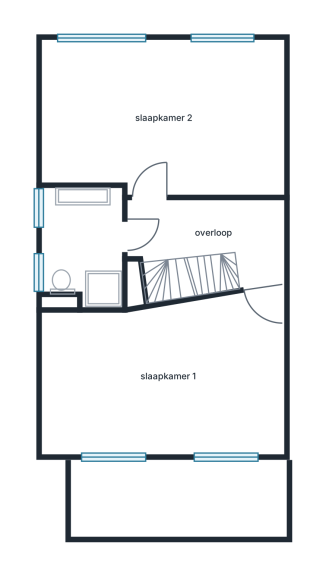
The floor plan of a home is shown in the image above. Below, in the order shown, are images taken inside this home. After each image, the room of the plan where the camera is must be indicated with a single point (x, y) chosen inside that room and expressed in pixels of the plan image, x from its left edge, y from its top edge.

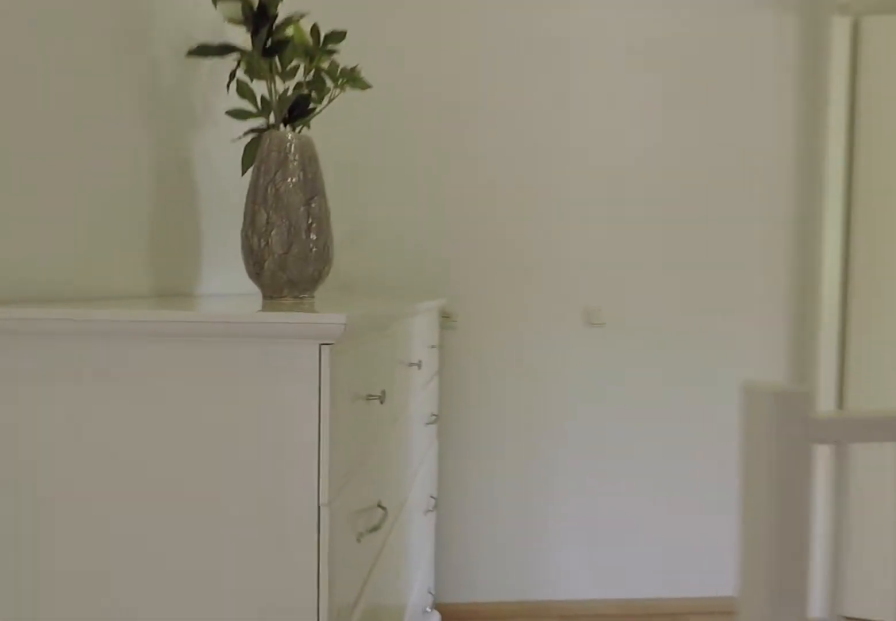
(208, 234)
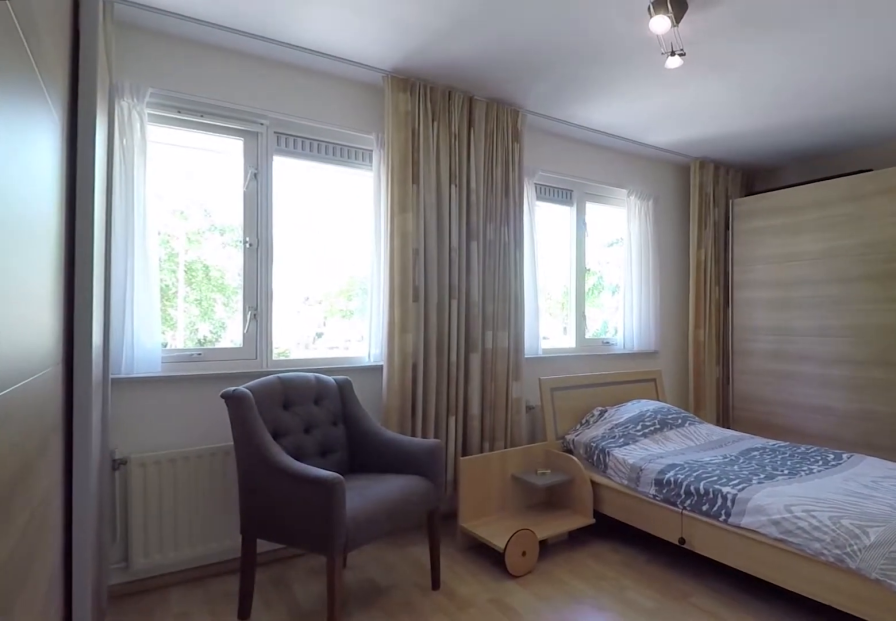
(171, 364)
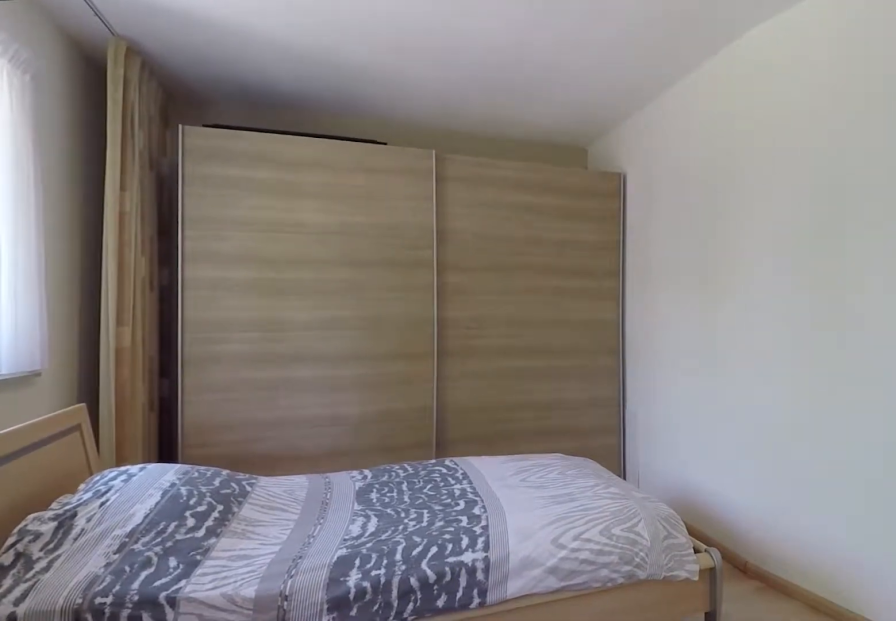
(171, 364)
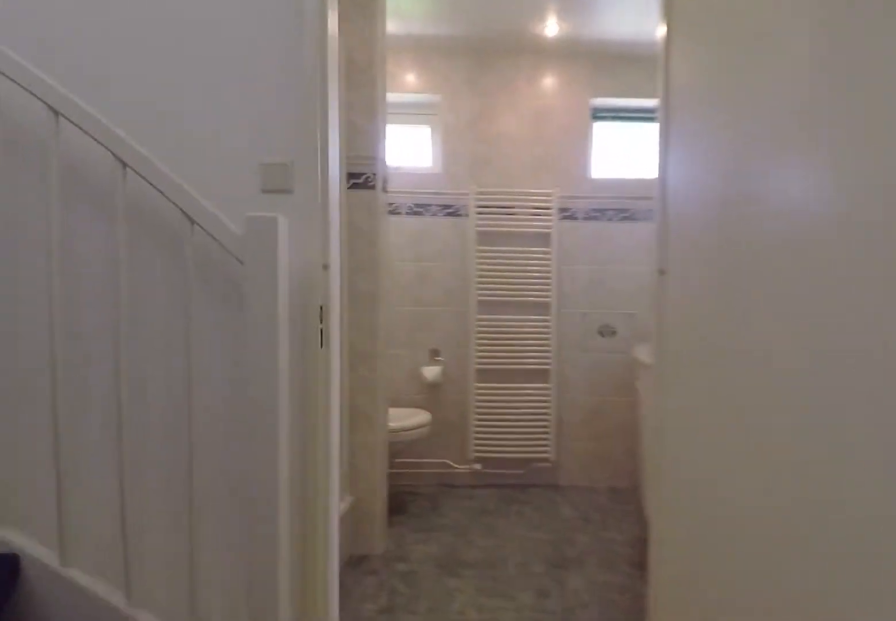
(207, 235)
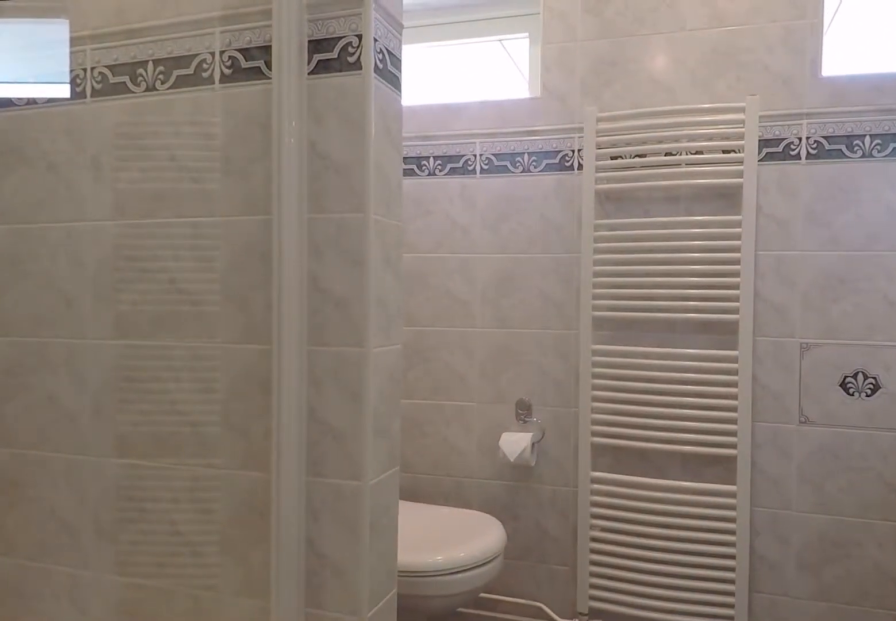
(85, 244)
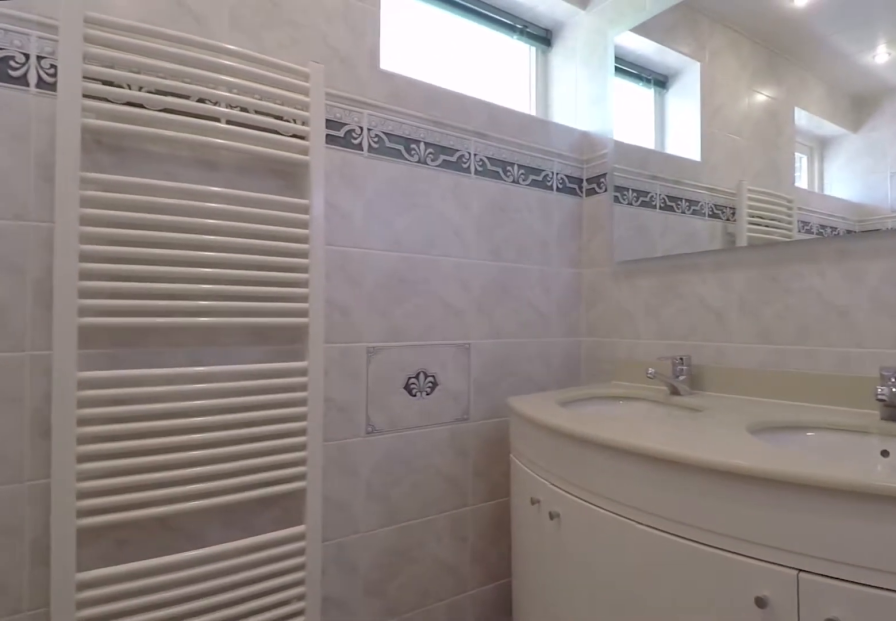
(85, 244)
